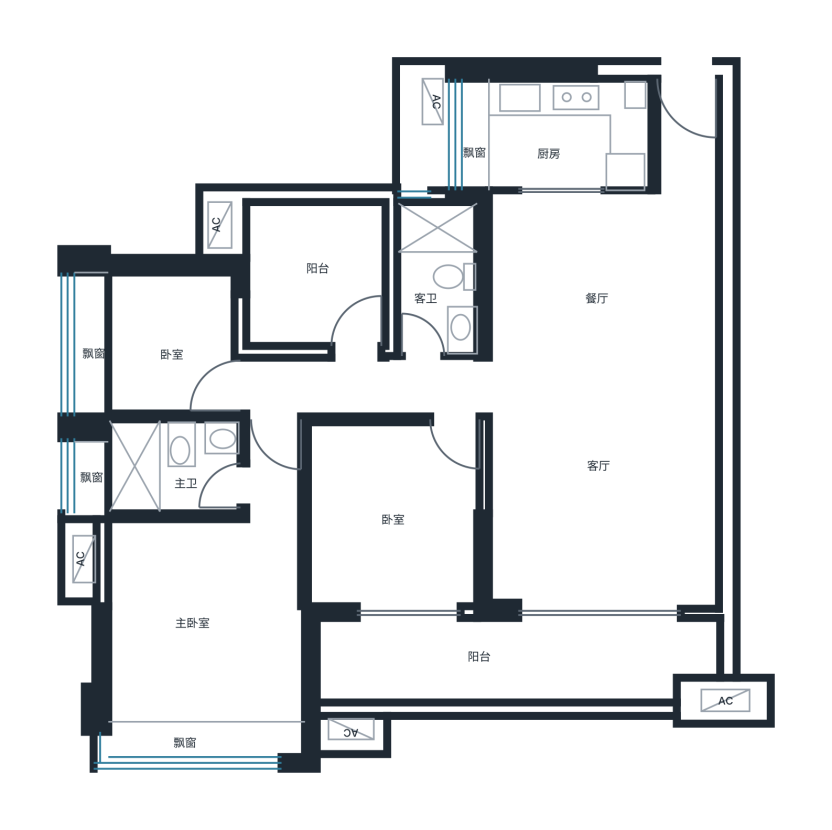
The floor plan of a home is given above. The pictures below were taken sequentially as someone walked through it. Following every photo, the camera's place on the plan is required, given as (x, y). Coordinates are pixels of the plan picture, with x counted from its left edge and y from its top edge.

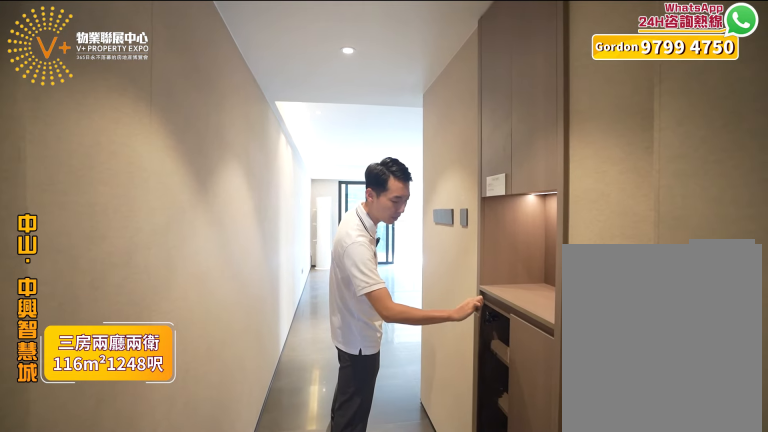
(668, 126)
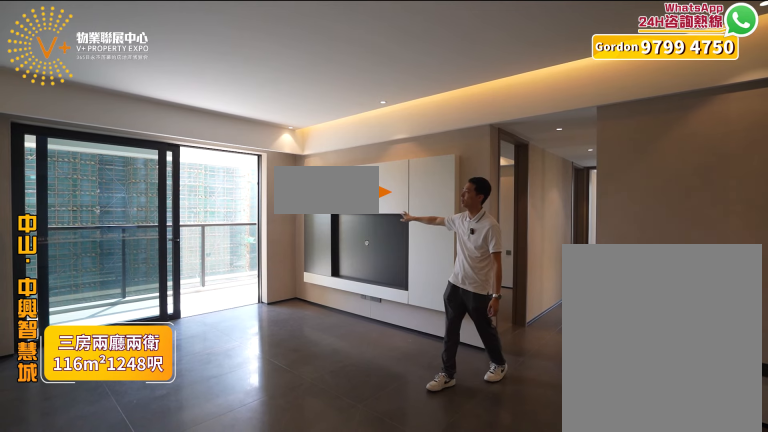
(660, 420)
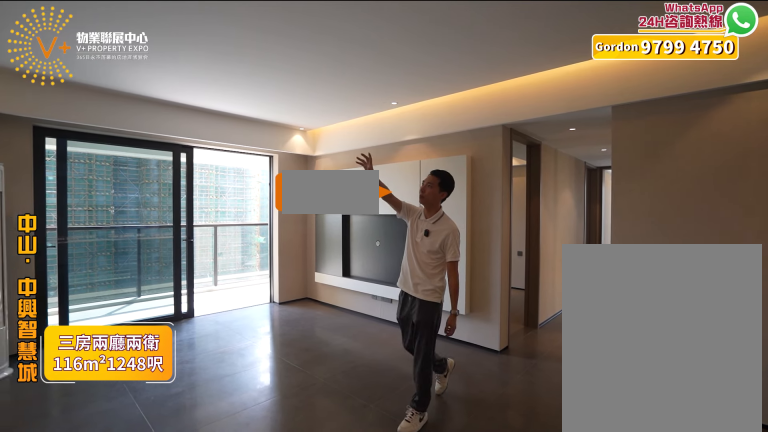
(658, 420)
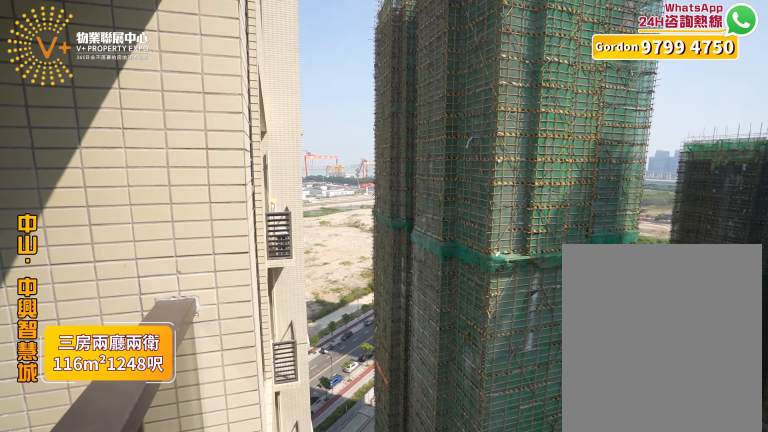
(590, 625)
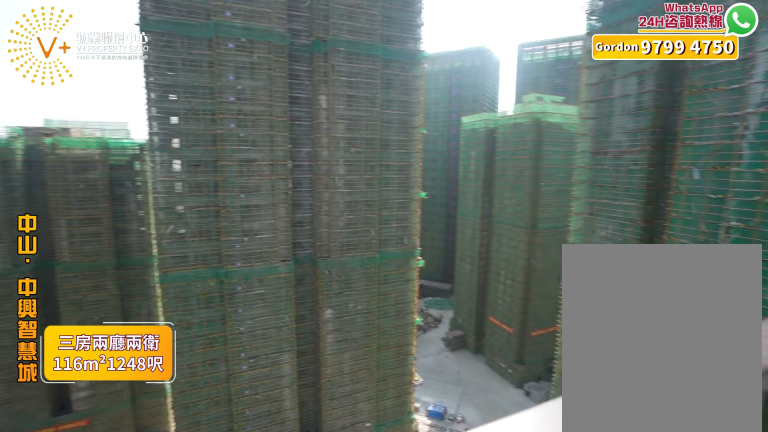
(585, 641)
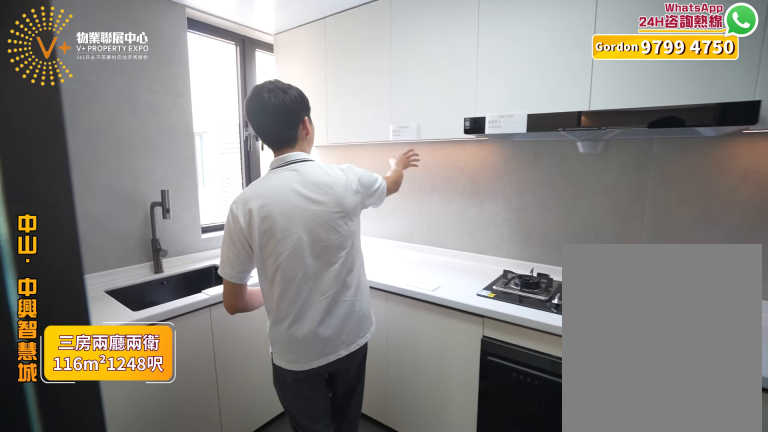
(564, 138)
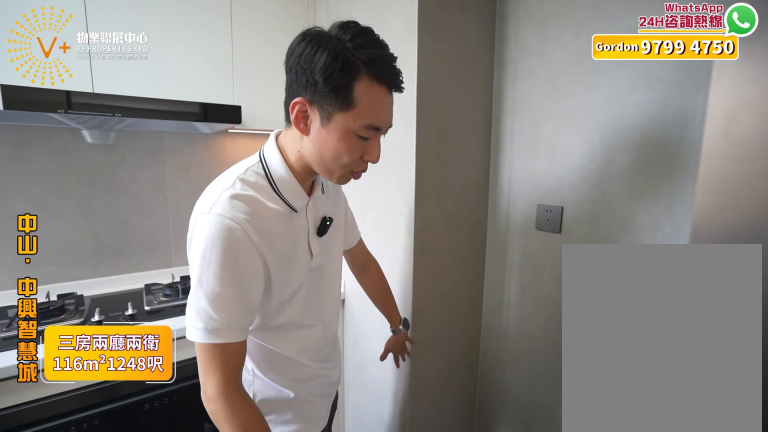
(564, 142)
